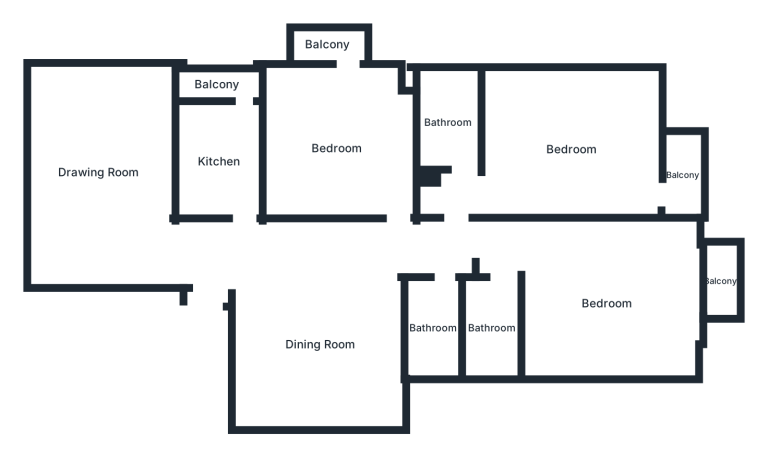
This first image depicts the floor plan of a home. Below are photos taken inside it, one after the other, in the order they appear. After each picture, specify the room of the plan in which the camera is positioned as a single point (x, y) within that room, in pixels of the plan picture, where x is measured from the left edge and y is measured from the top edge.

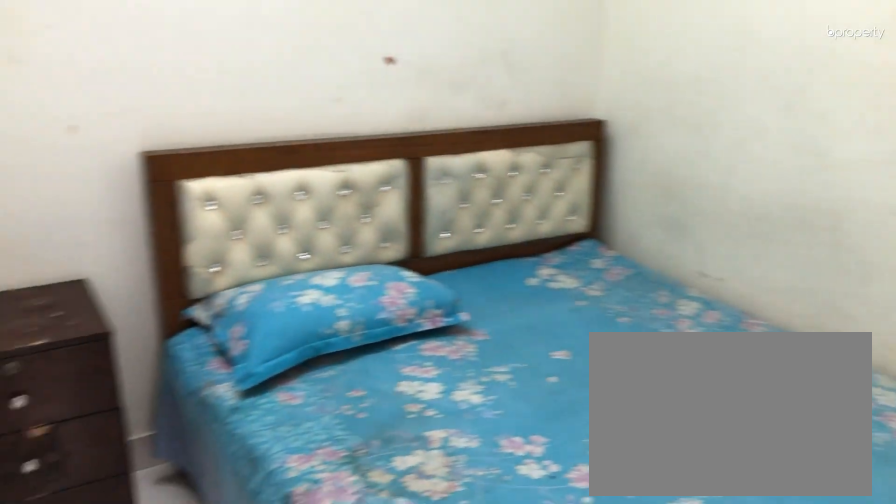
(337, 147)
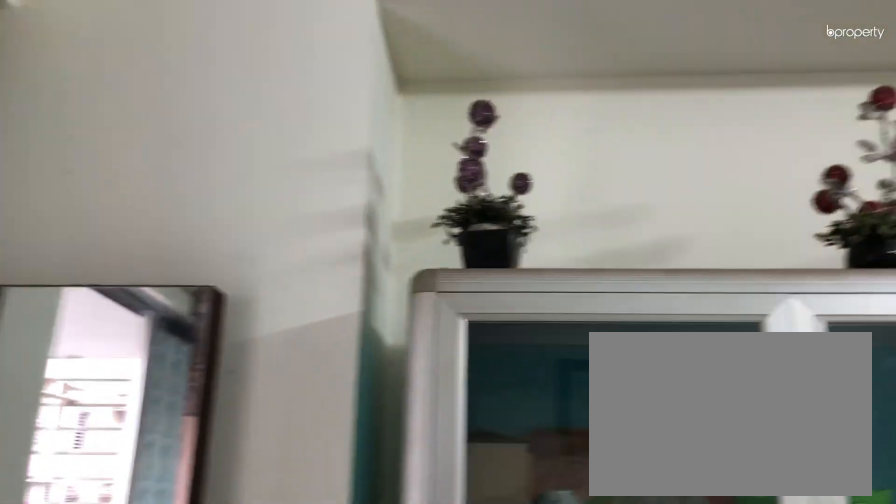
(337, 147)
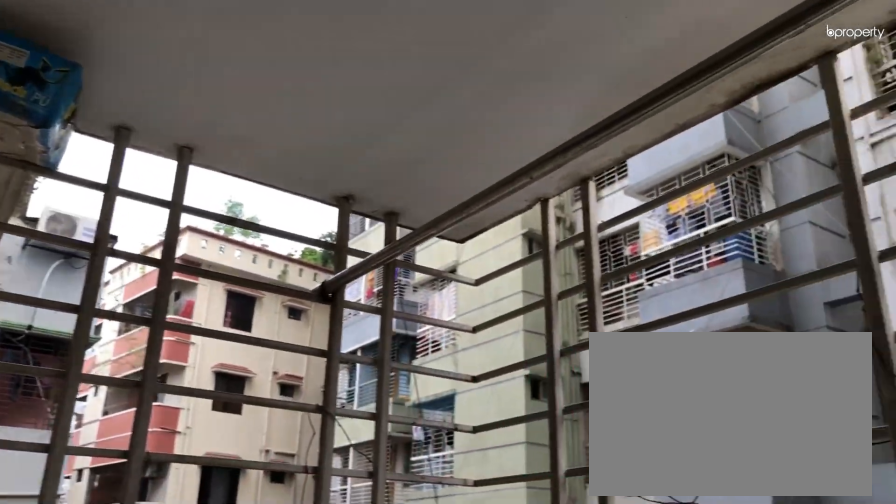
(328, 44)
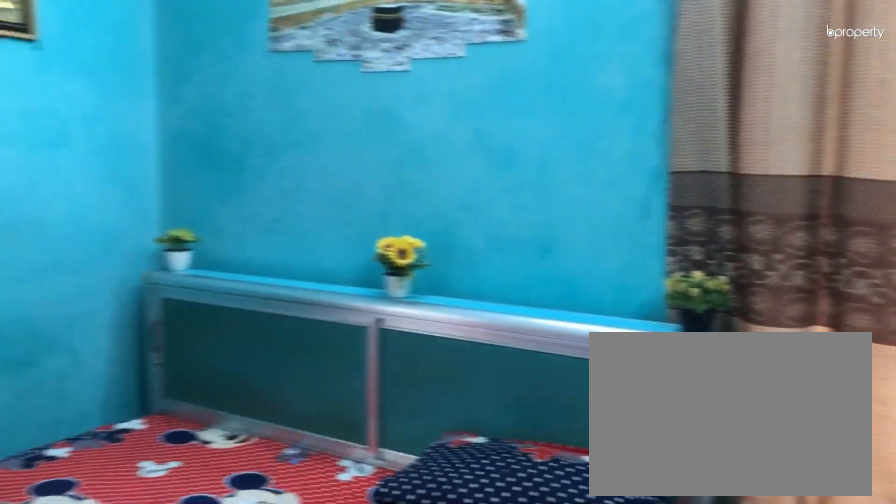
(571, 149)
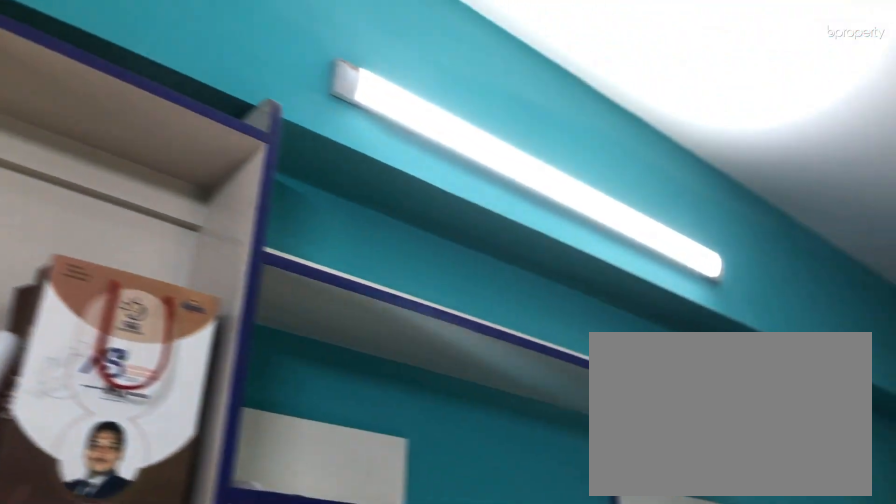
(571, 149)
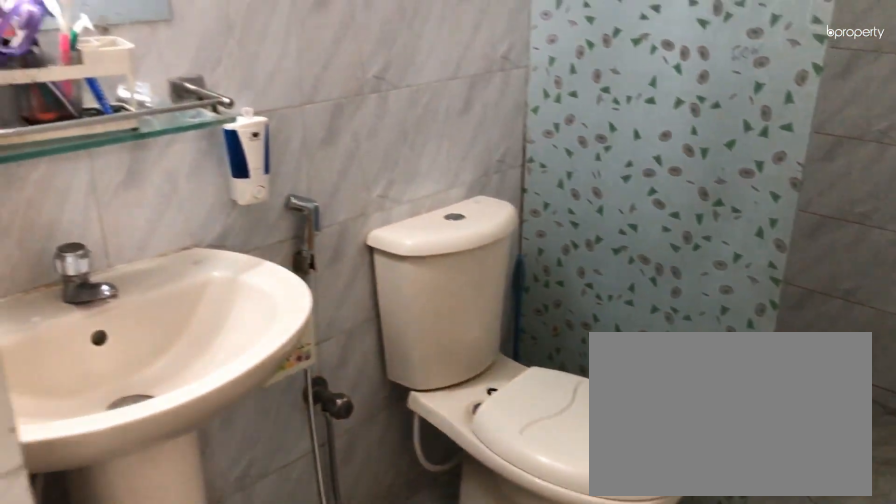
(447, 123)
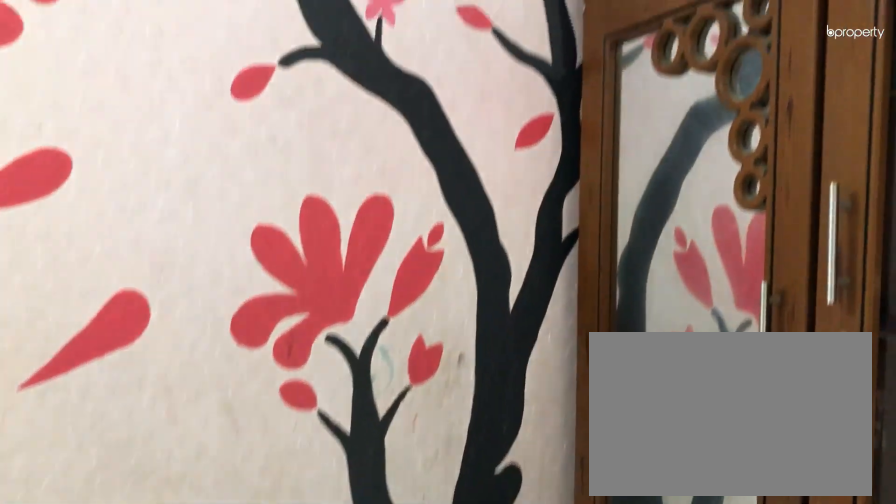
(607, 304)
